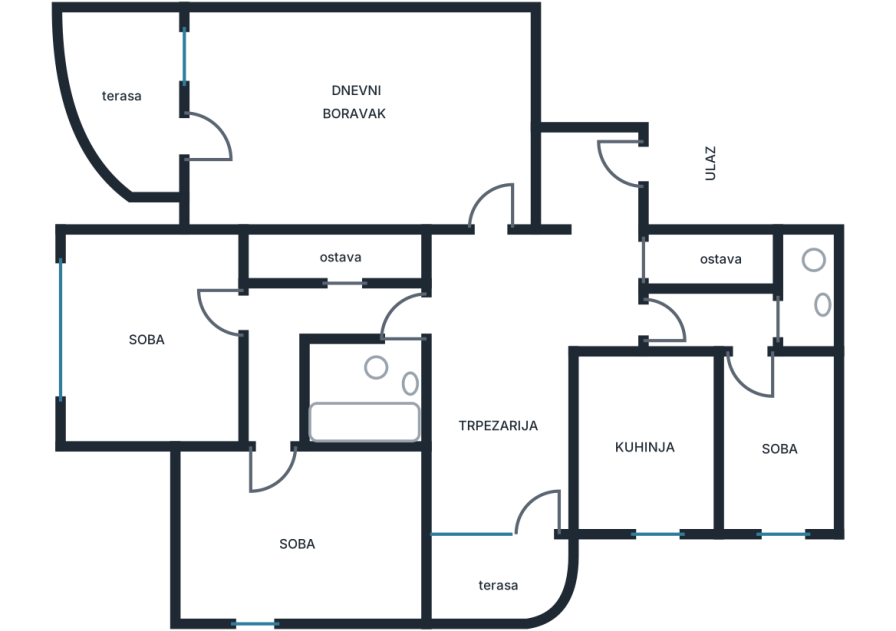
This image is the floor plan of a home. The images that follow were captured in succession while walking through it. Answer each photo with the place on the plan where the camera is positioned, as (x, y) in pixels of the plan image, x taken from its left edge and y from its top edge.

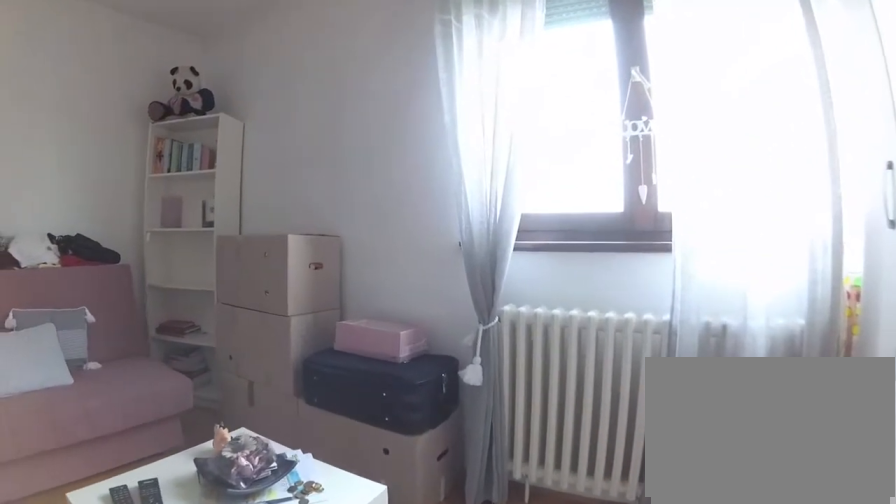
(260, 544)
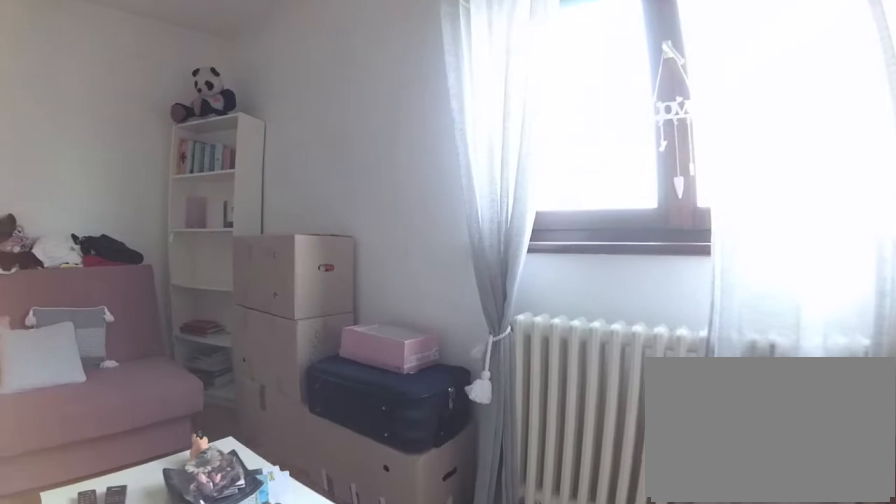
(261, 561)
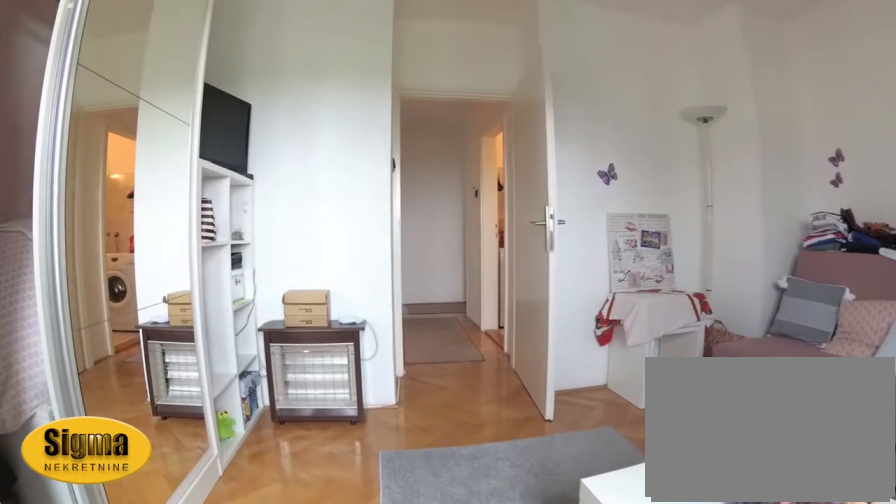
(294, 609)
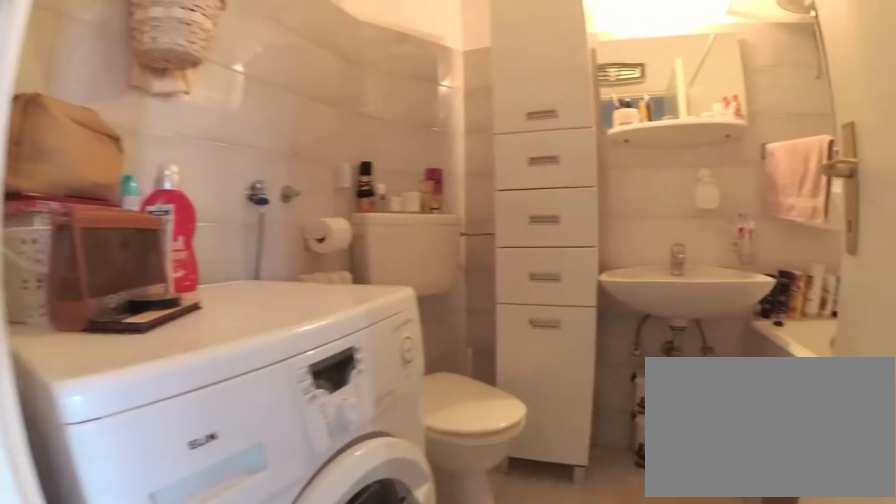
(269, 403)
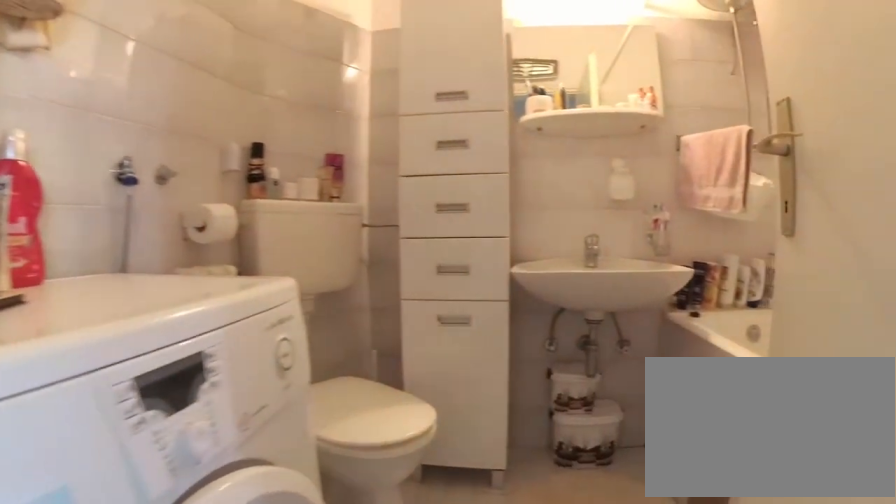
(276, 400)
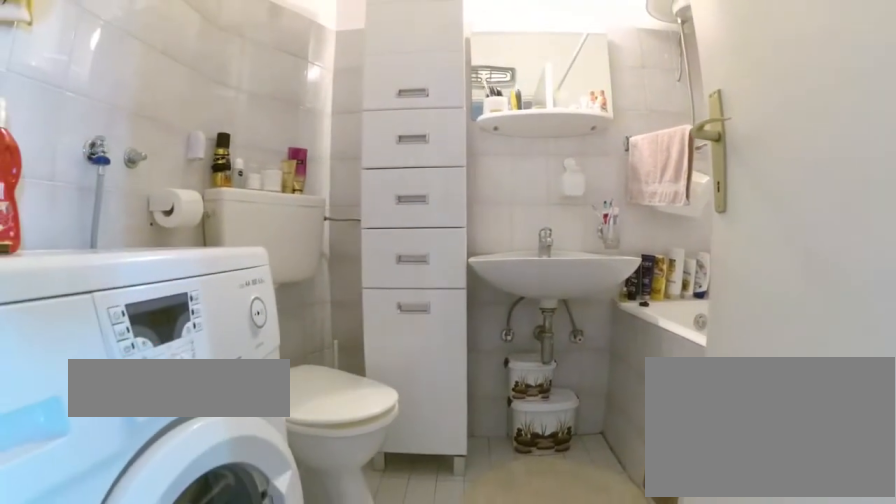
(283, 394)
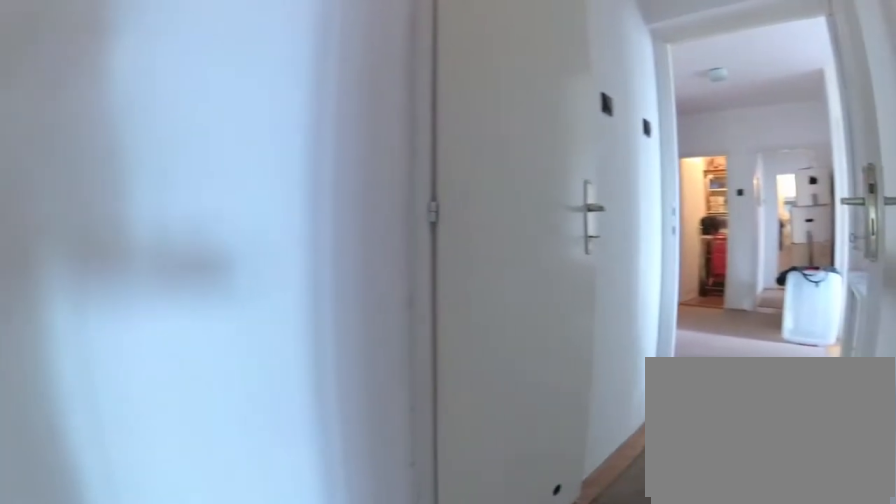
(259, 342)
